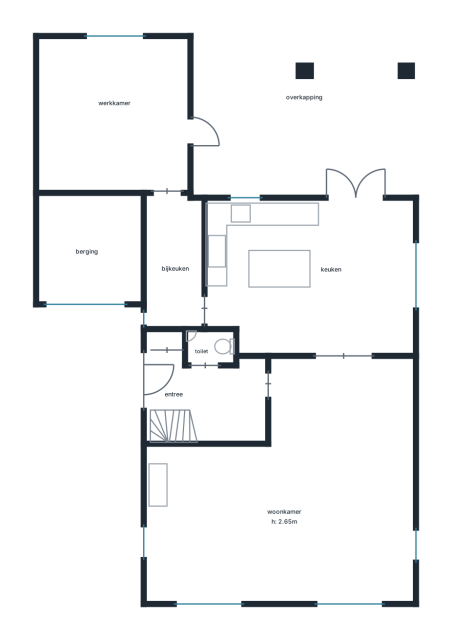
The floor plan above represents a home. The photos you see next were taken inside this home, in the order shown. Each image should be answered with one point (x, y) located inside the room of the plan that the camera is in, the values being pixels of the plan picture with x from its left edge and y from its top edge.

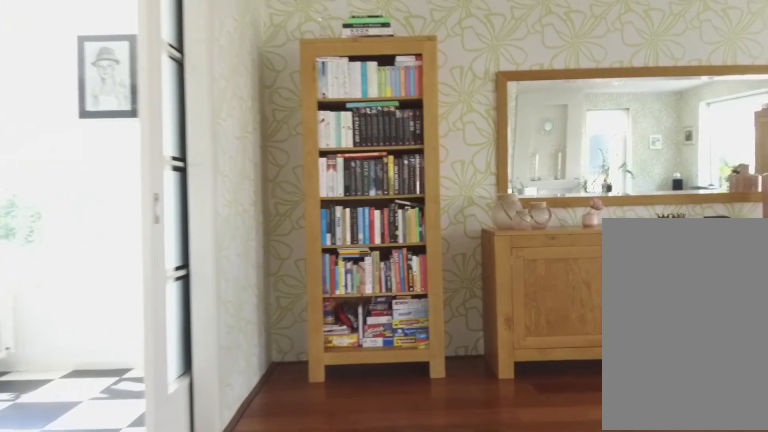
(297, 496)
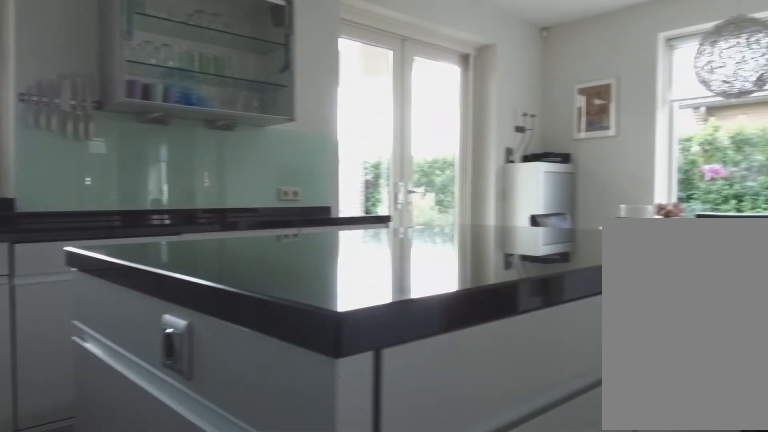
(329, 281)
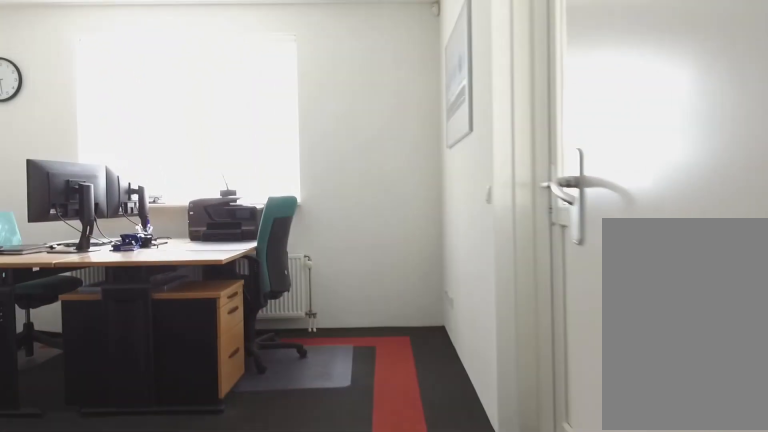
(115, 115)
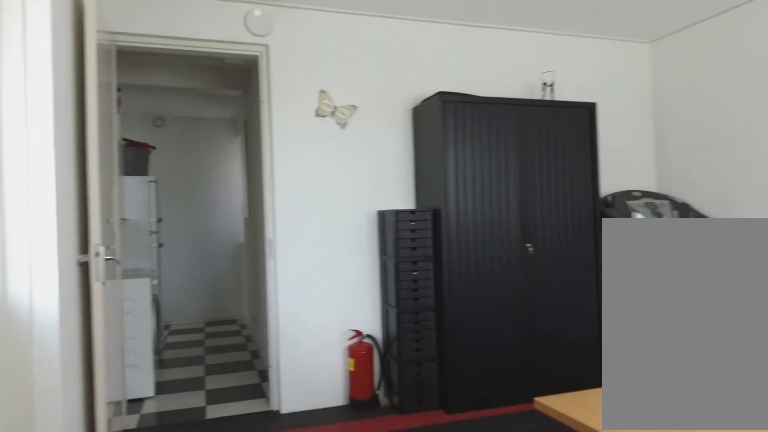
(115, 115)
